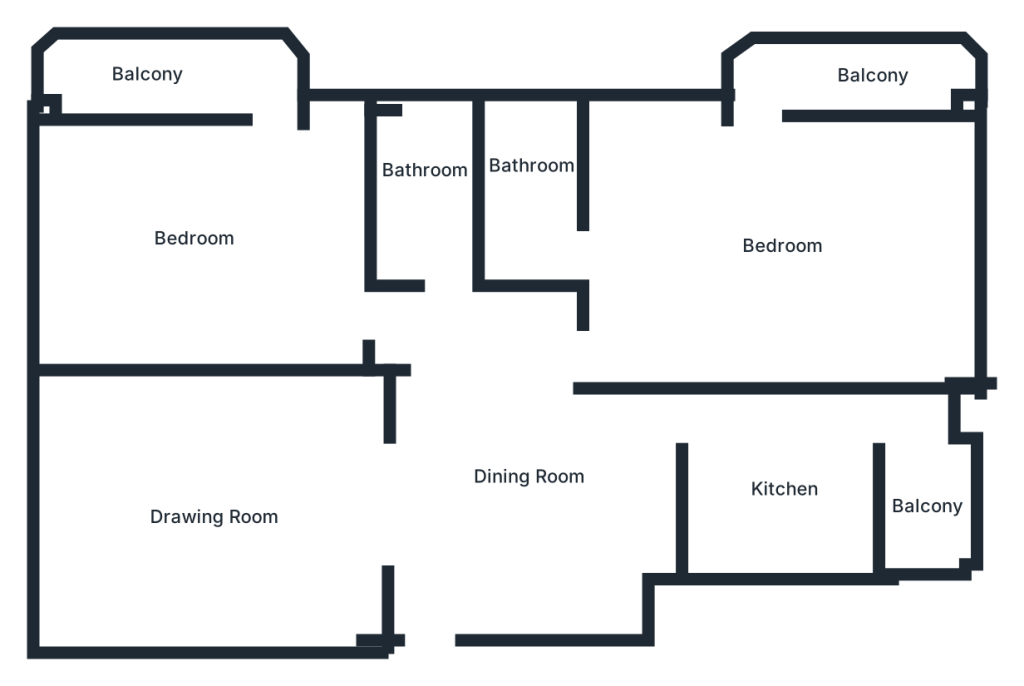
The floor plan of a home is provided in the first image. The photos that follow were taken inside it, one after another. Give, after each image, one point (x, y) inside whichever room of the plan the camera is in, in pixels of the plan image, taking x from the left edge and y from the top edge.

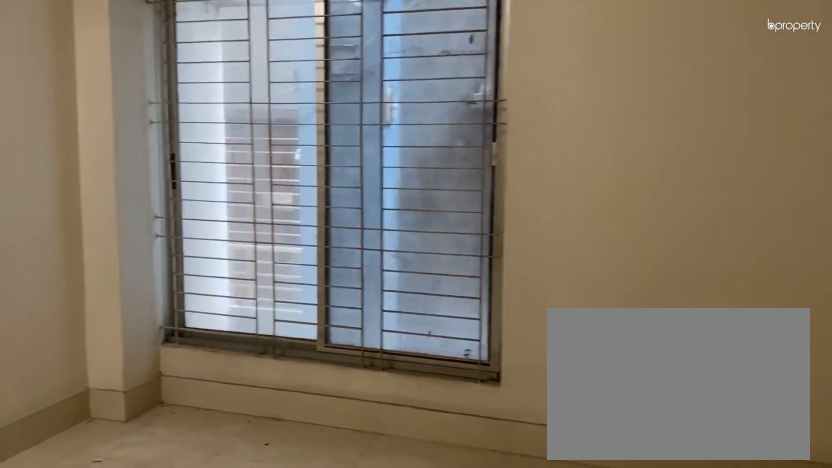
(203, 502)
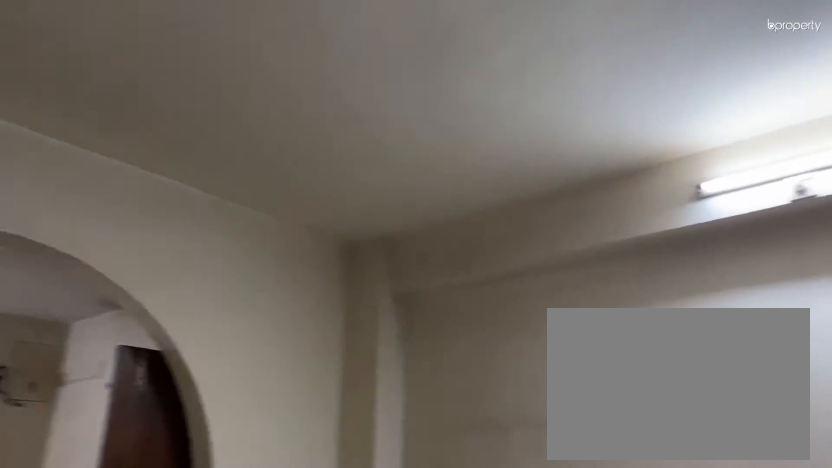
(203, 502)
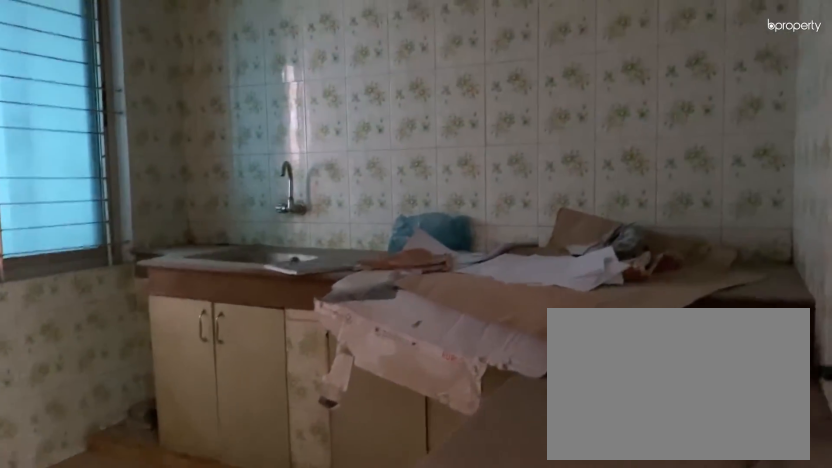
(776, 487)
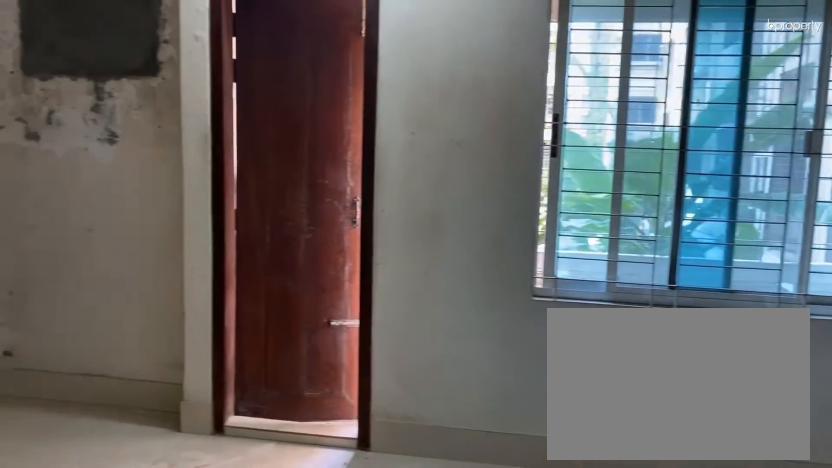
(783, 233)
